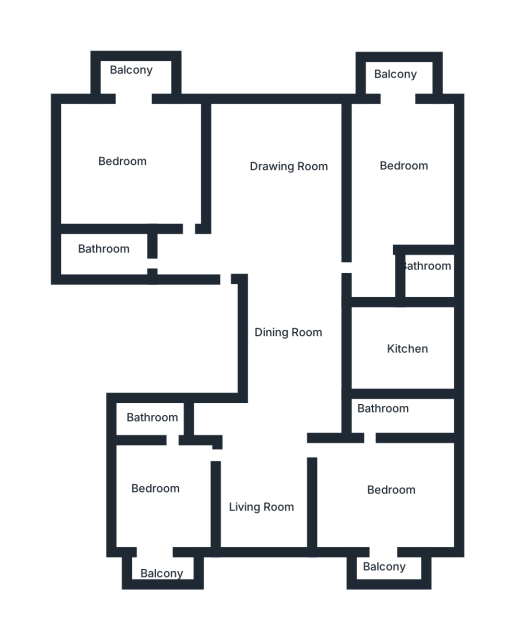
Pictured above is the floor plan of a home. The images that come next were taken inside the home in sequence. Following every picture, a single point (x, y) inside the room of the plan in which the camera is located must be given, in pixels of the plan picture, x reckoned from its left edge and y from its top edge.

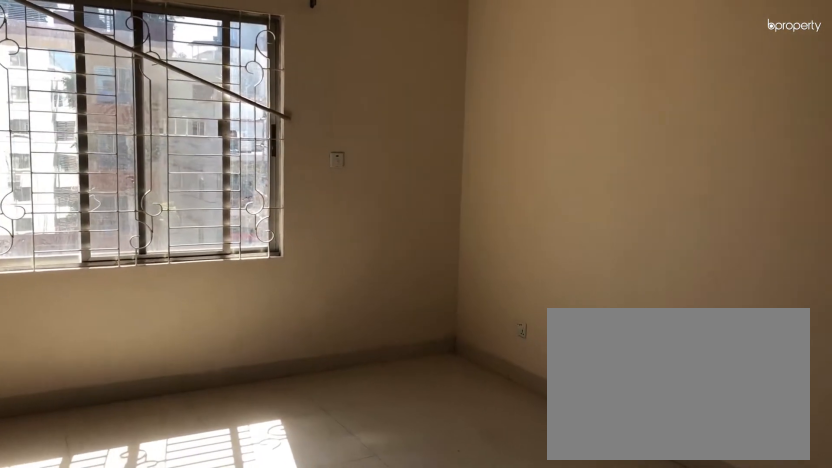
(292, 248)
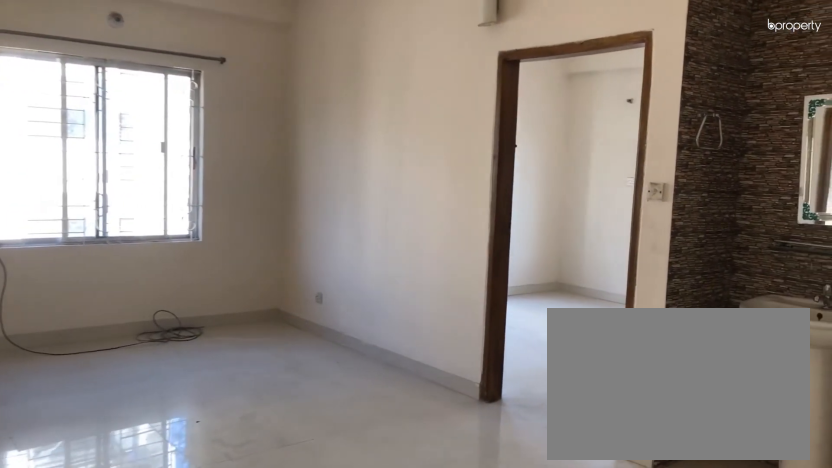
(274, 439)
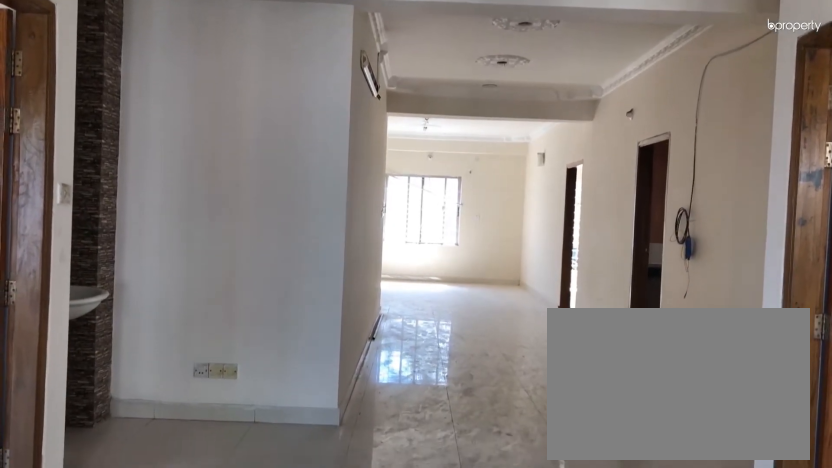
(274, 439)
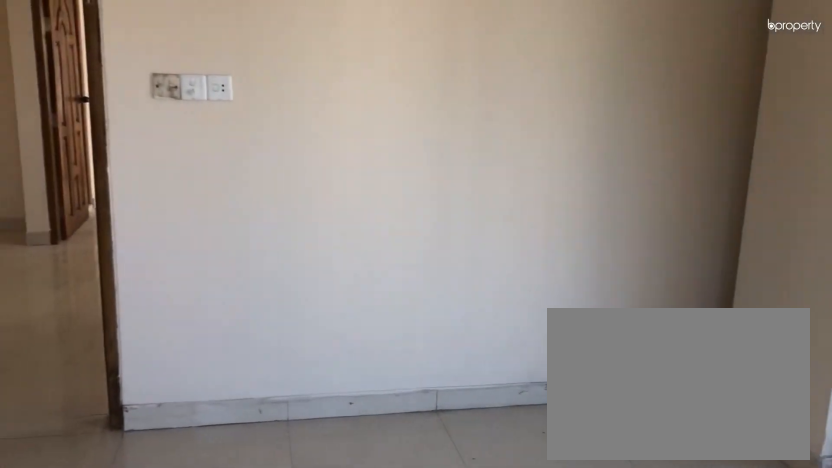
(167, 500)
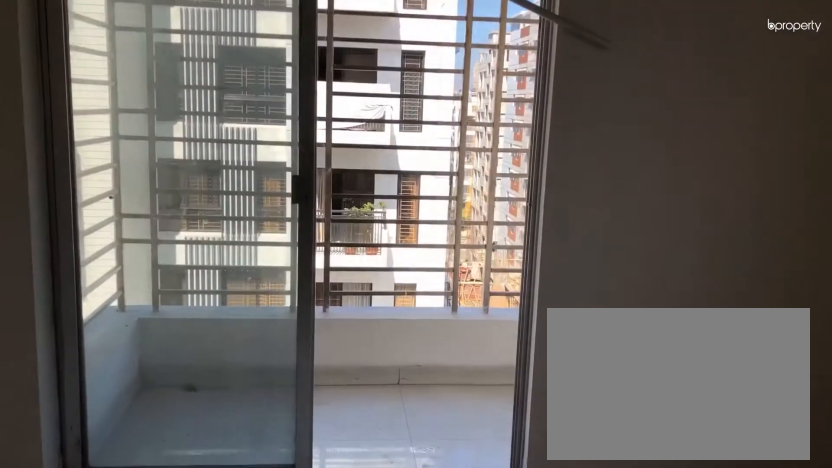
(167, 500)
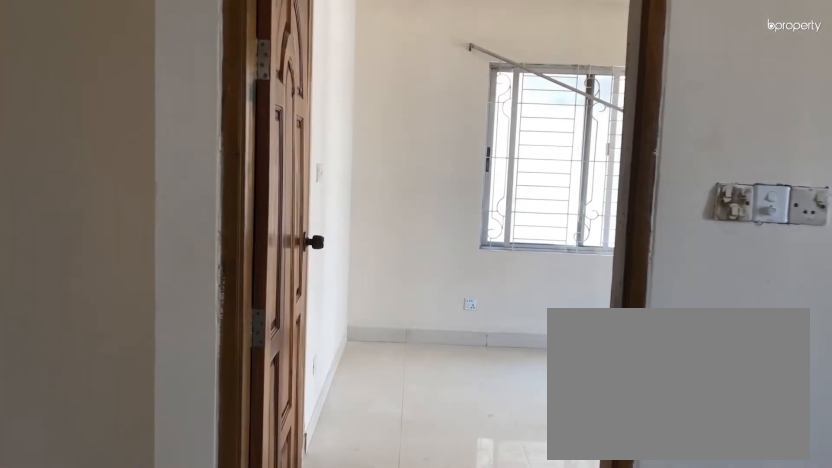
(308, 453)
